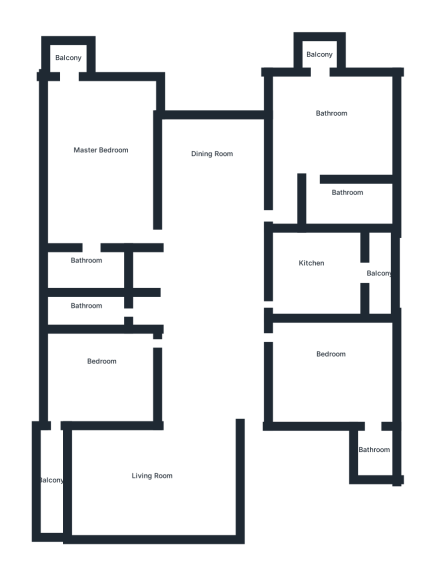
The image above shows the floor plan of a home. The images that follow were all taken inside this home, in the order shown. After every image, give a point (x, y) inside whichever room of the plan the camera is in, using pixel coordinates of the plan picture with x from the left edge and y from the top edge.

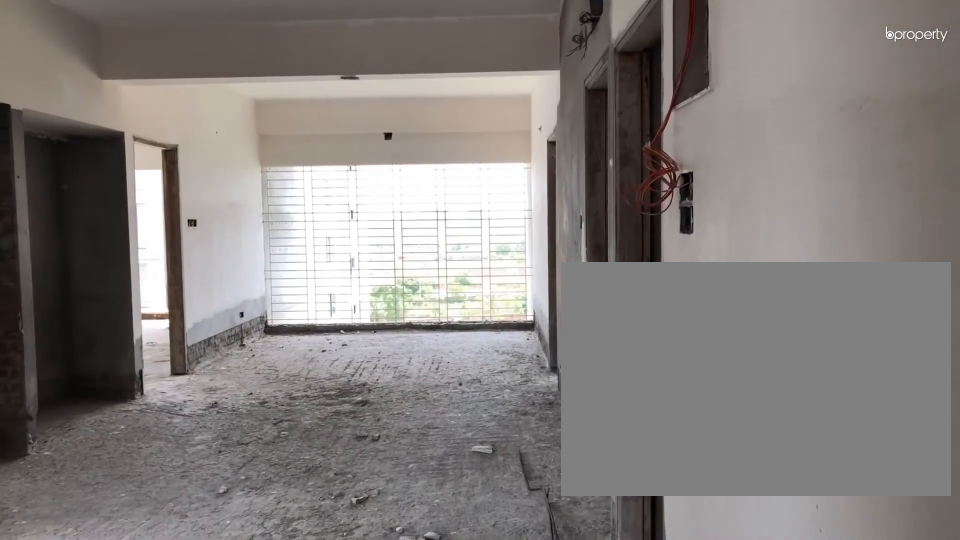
(210, 346)
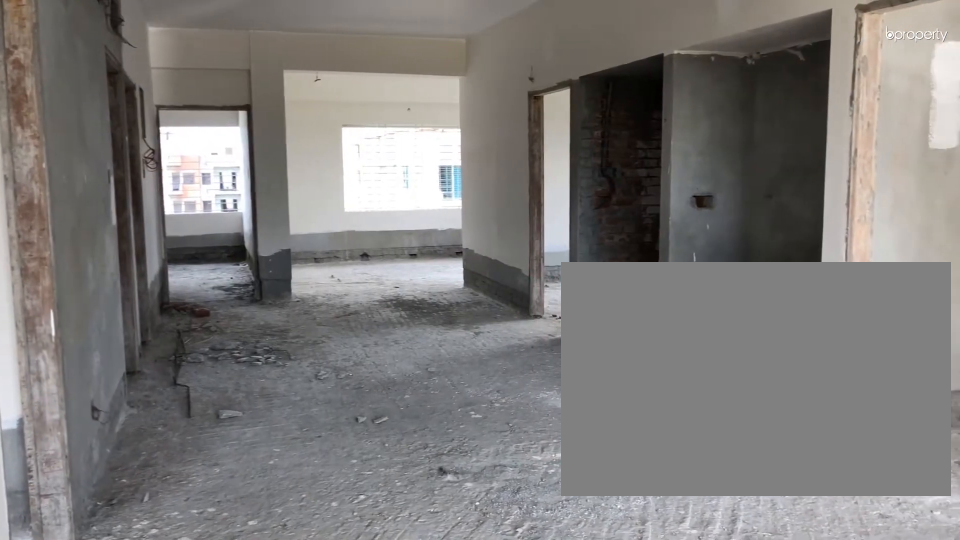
(209, 345)
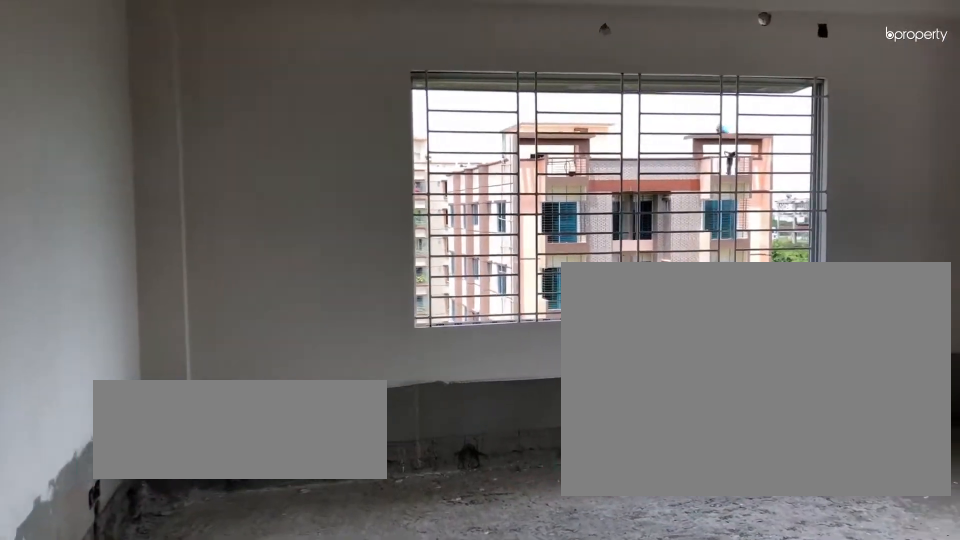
(152, 477)
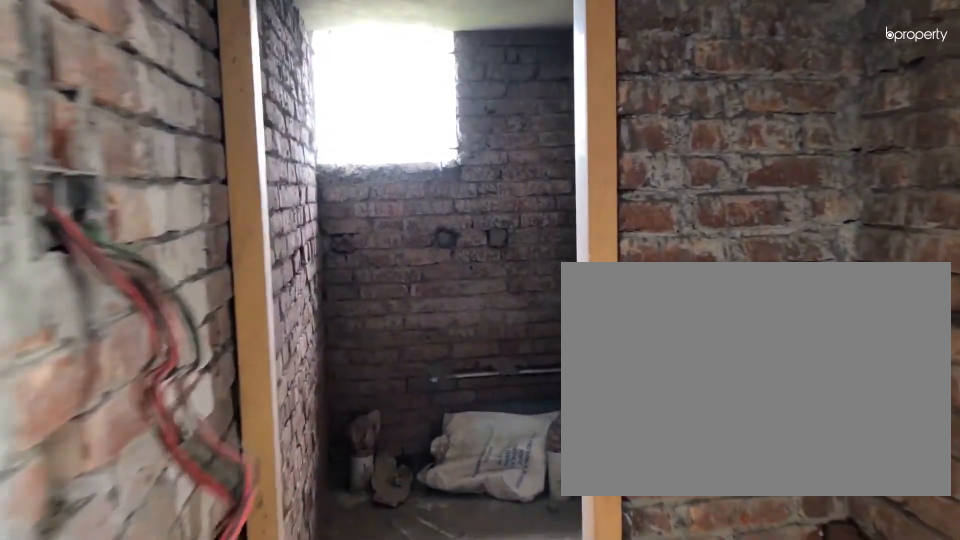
(155, 310)
